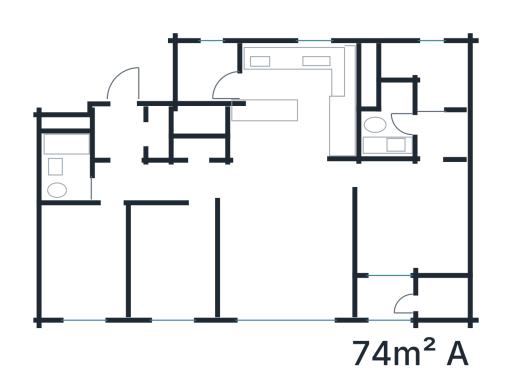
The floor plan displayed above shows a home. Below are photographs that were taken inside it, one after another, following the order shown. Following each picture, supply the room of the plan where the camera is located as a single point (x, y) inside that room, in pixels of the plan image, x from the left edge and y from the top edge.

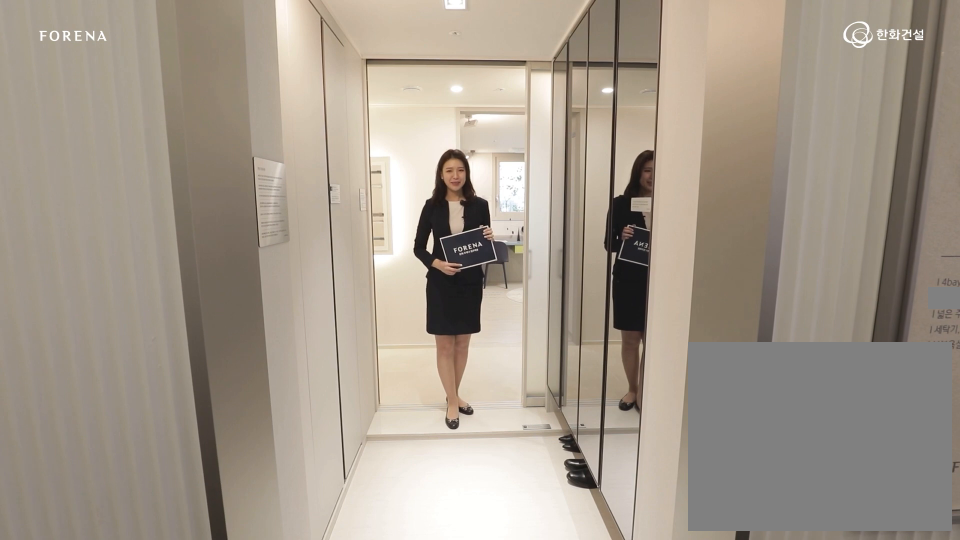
(125, 131)
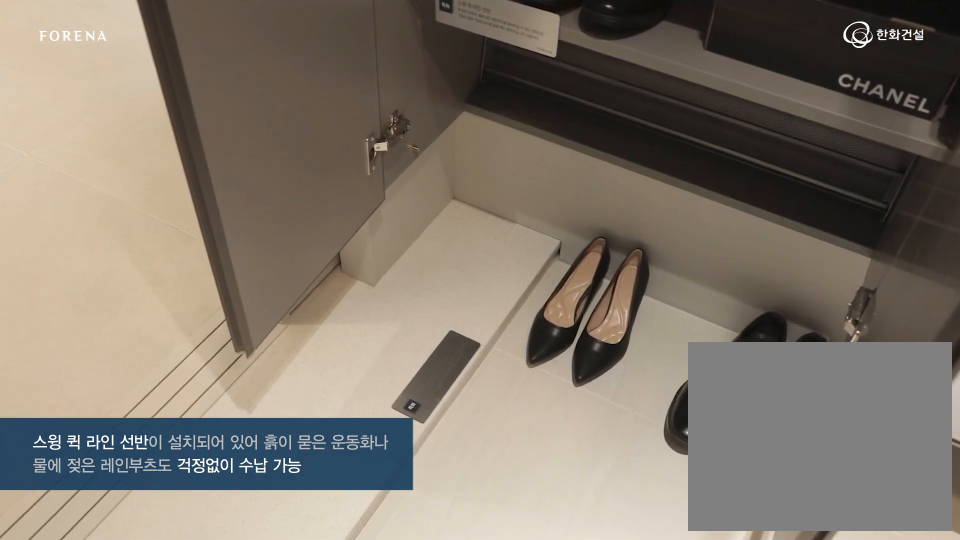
(125, 131)
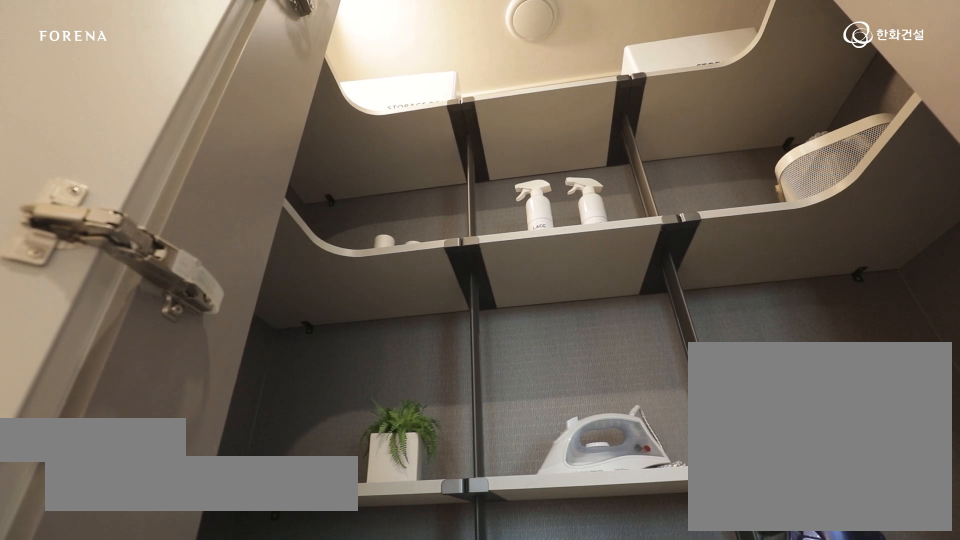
(182, 181)
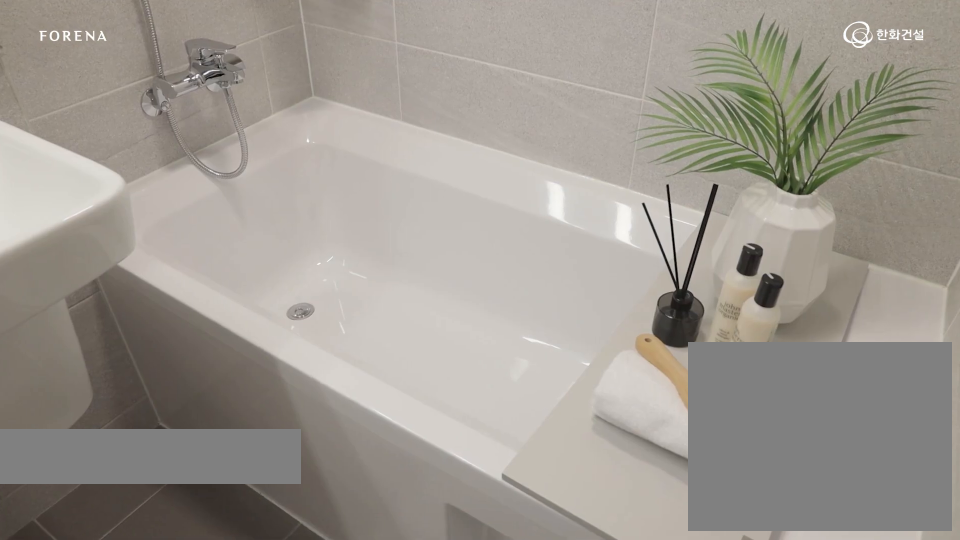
(86, 185)
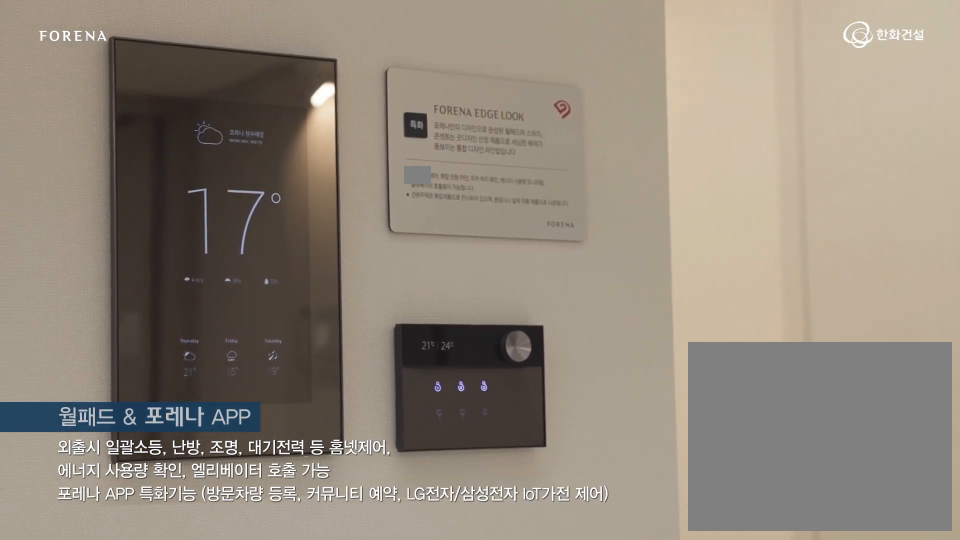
(290, 247)
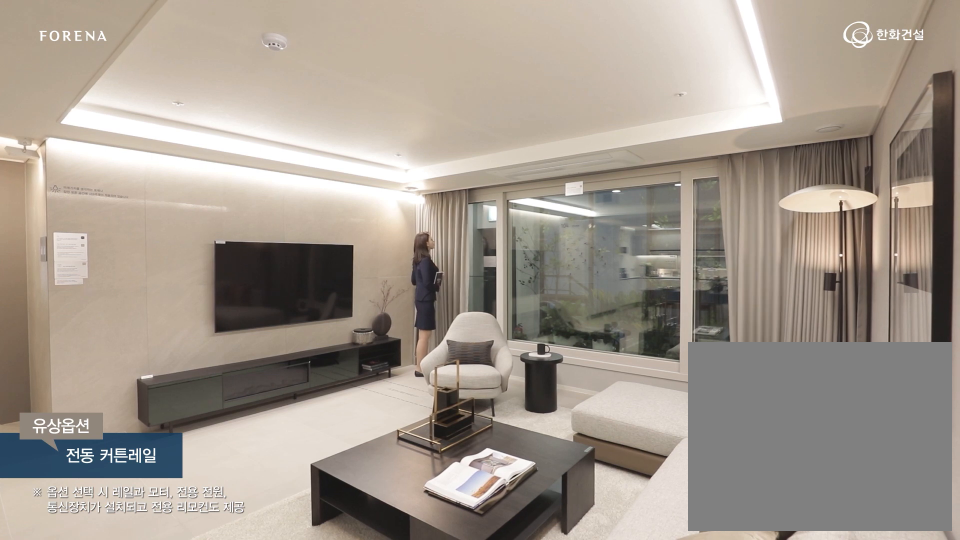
(290, 247)
